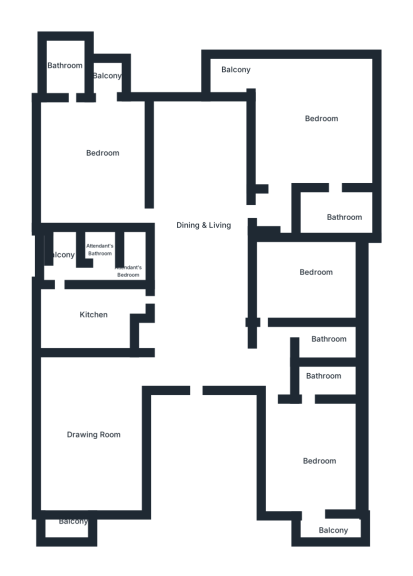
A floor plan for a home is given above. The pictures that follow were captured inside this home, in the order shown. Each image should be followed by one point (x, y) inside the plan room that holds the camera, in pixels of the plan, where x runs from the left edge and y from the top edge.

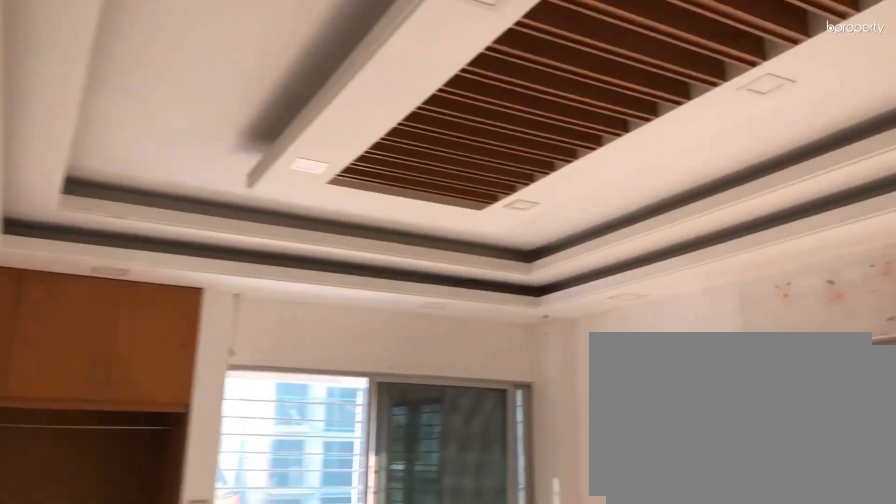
(93, 435)
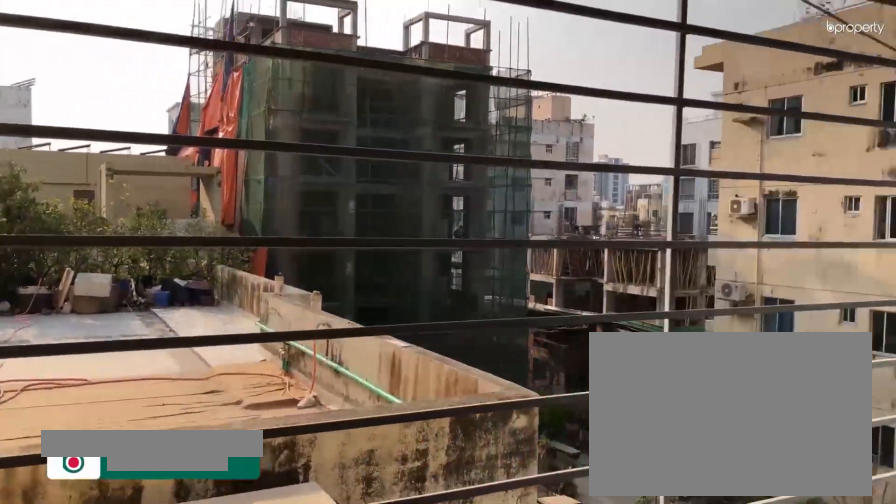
(66, 524)
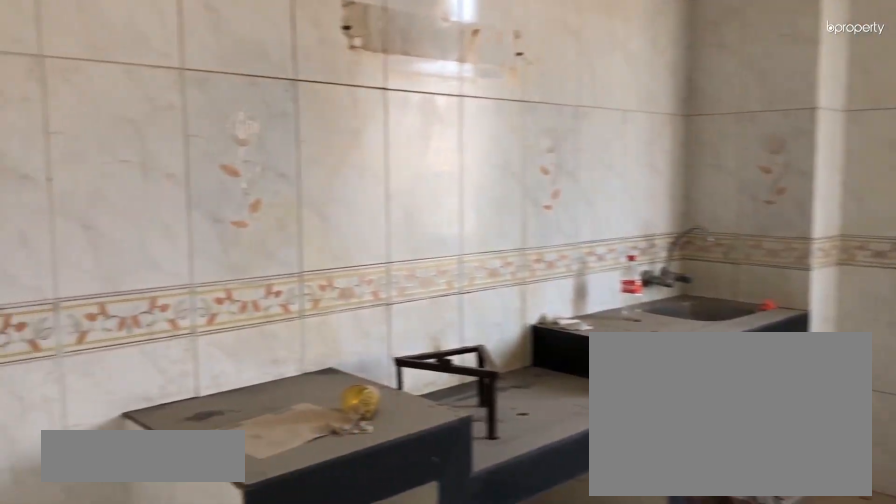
(94, 311)
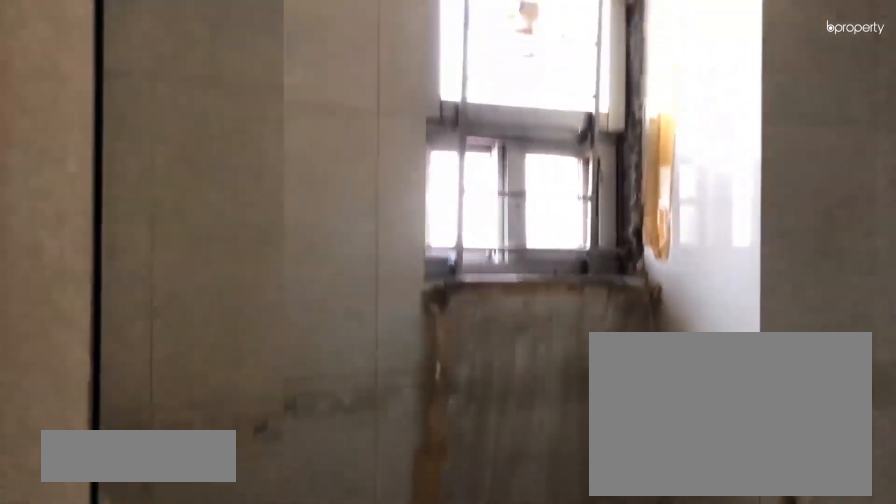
(65, 79)
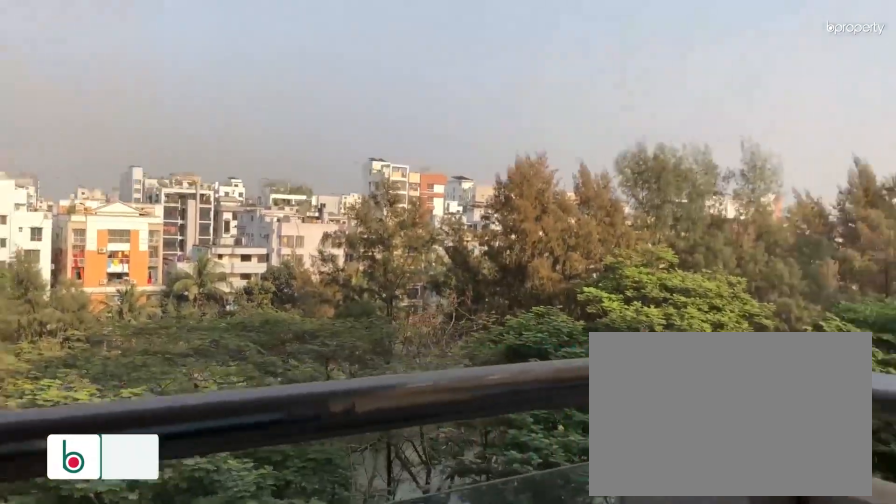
(94, 75)
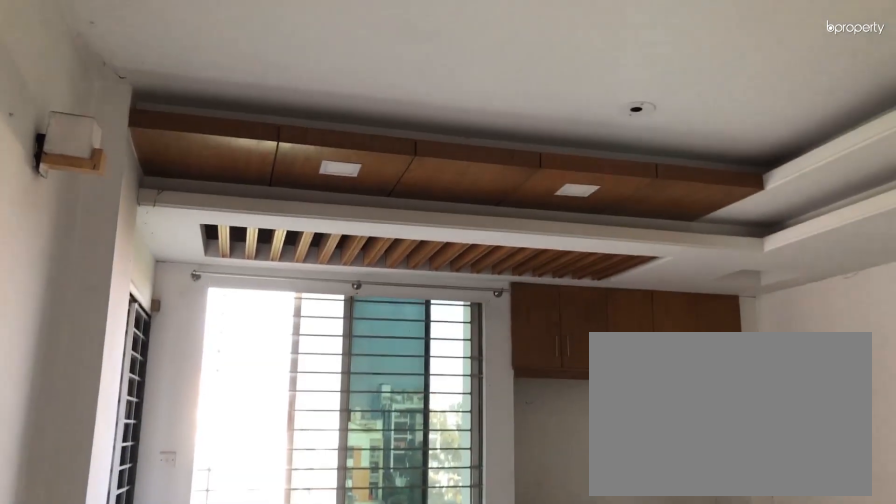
(328, 133)
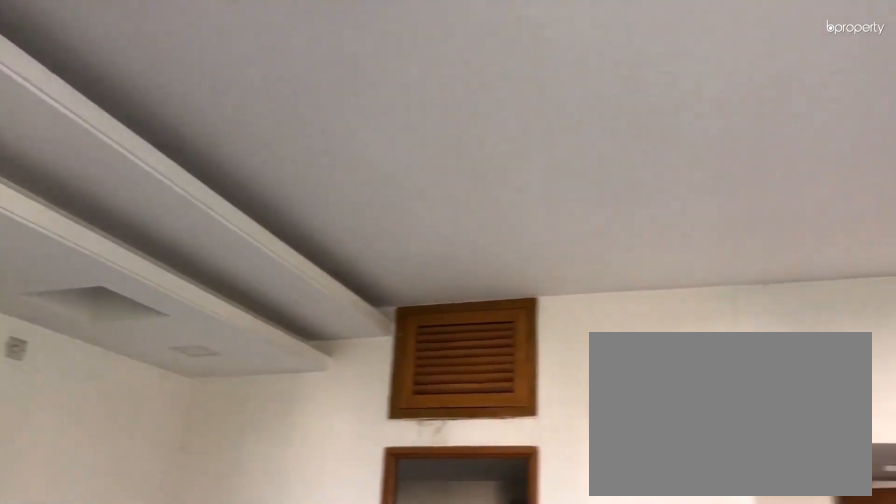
(328, 133)
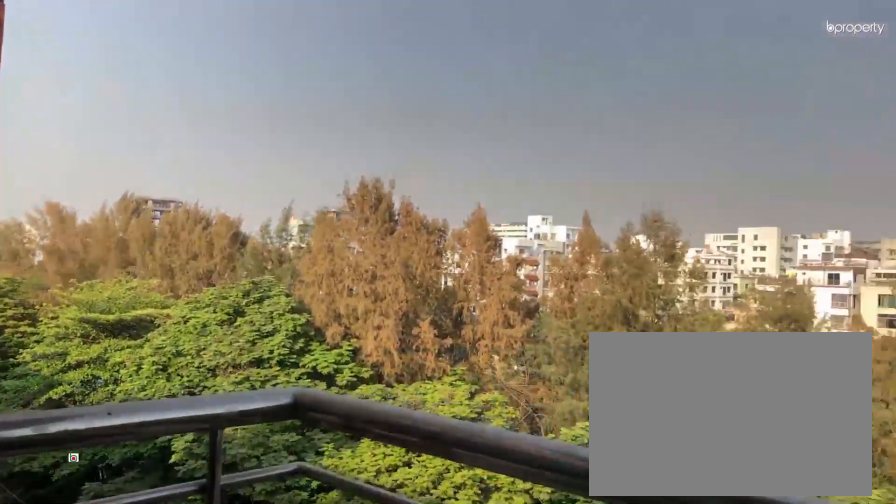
(221, 73)
